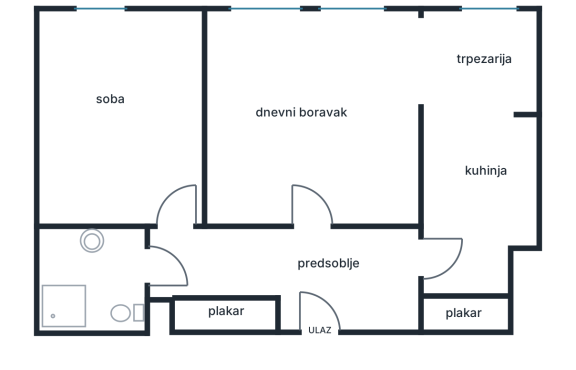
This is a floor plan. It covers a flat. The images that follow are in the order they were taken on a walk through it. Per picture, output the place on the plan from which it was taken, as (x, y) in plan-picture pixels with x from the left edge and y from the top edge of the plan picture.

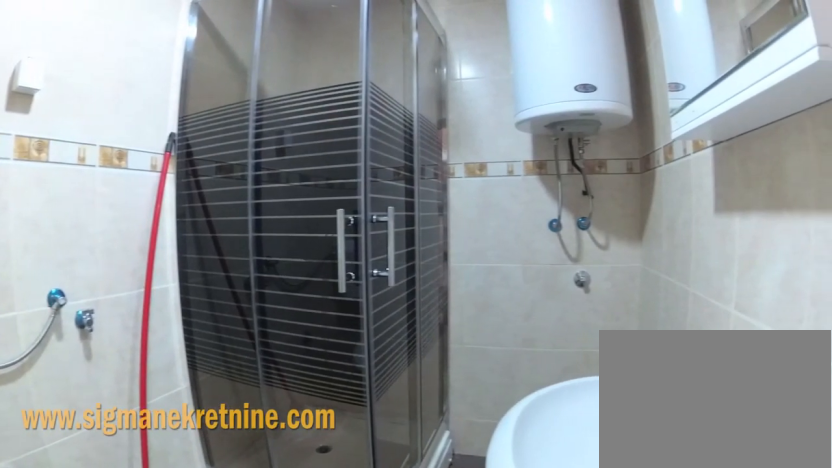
(159, 254)
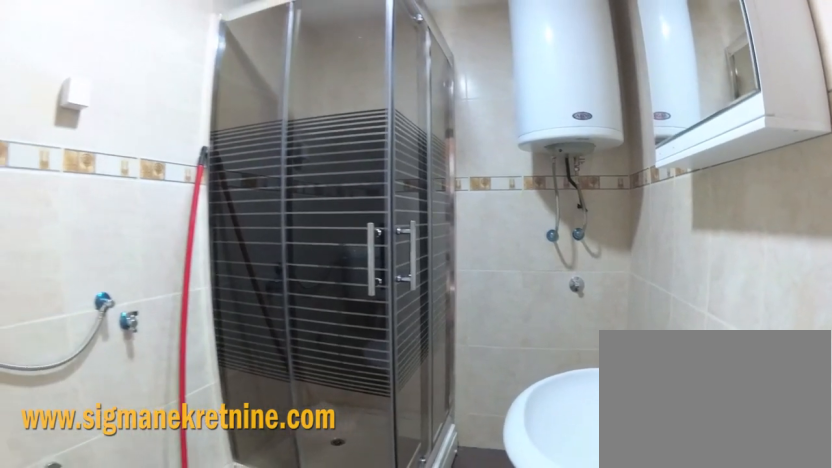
(152, 256)
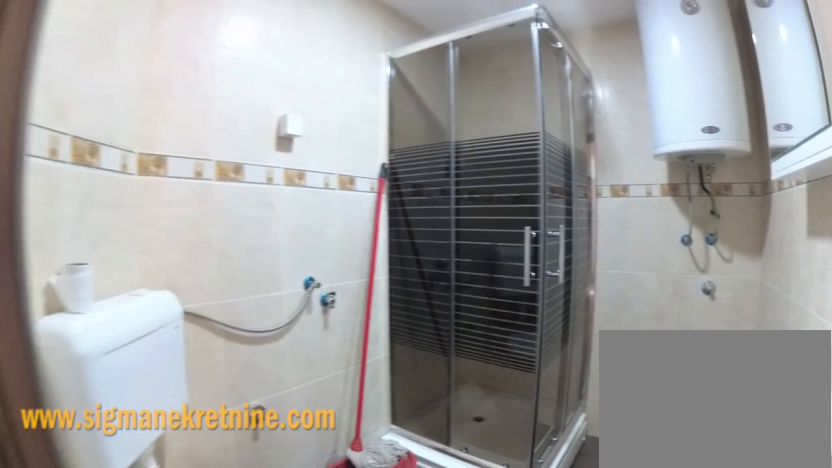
(150, 251)
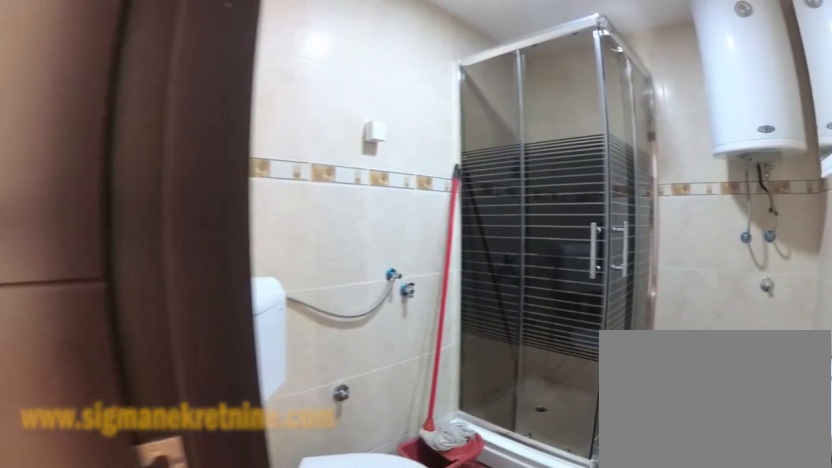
(148, 249)
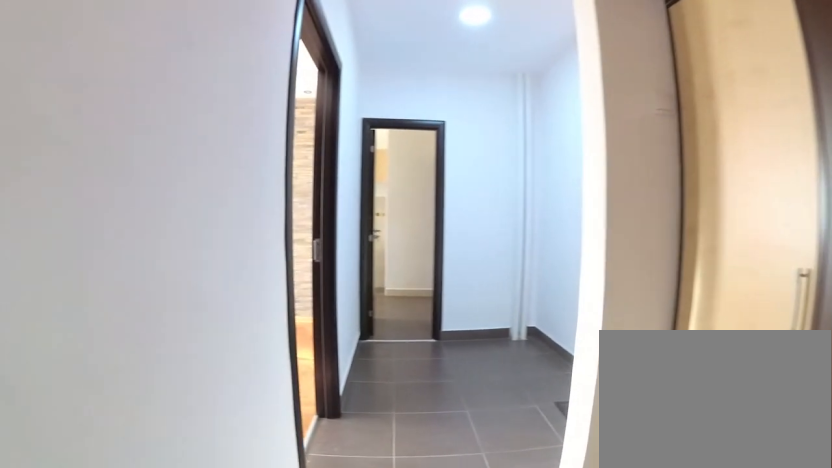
(185, 263)
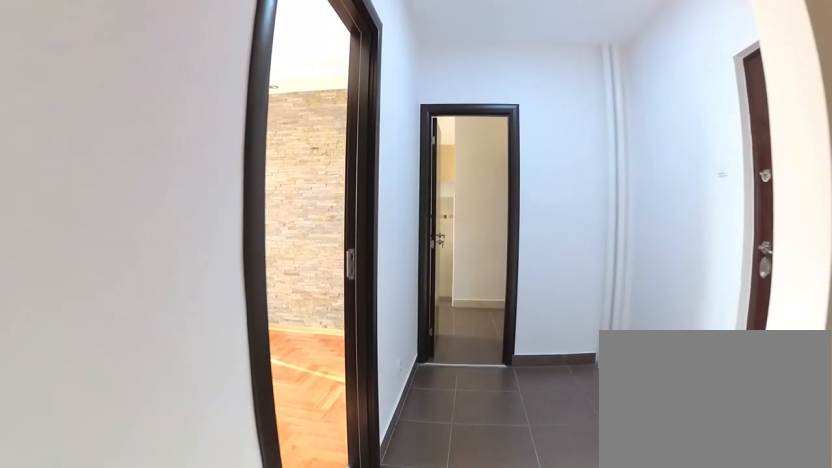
(228, 263)
